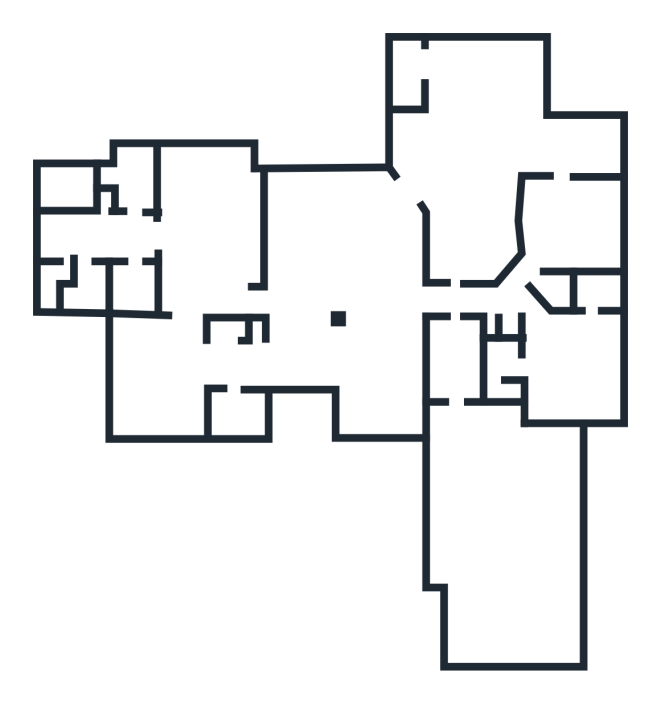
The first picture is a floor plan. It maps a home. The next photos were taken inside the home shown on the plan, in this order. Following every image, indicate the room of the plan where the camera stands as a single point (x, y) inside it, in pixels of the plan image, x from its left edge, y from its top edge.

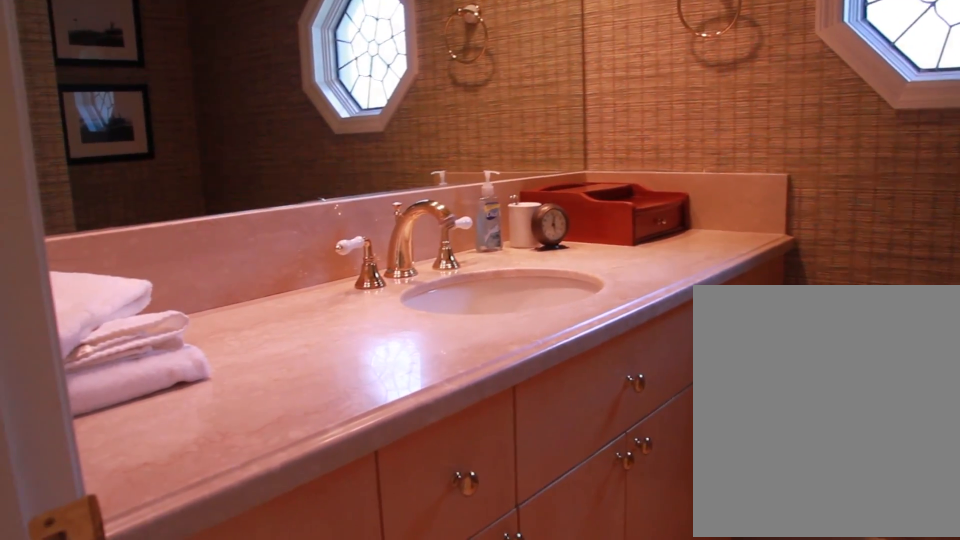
(91, 289)
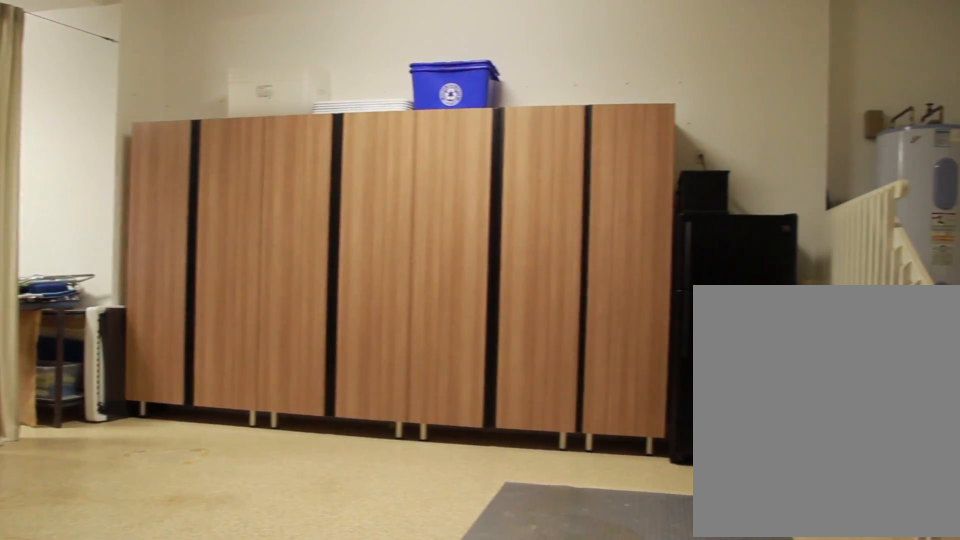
(507, 525)
